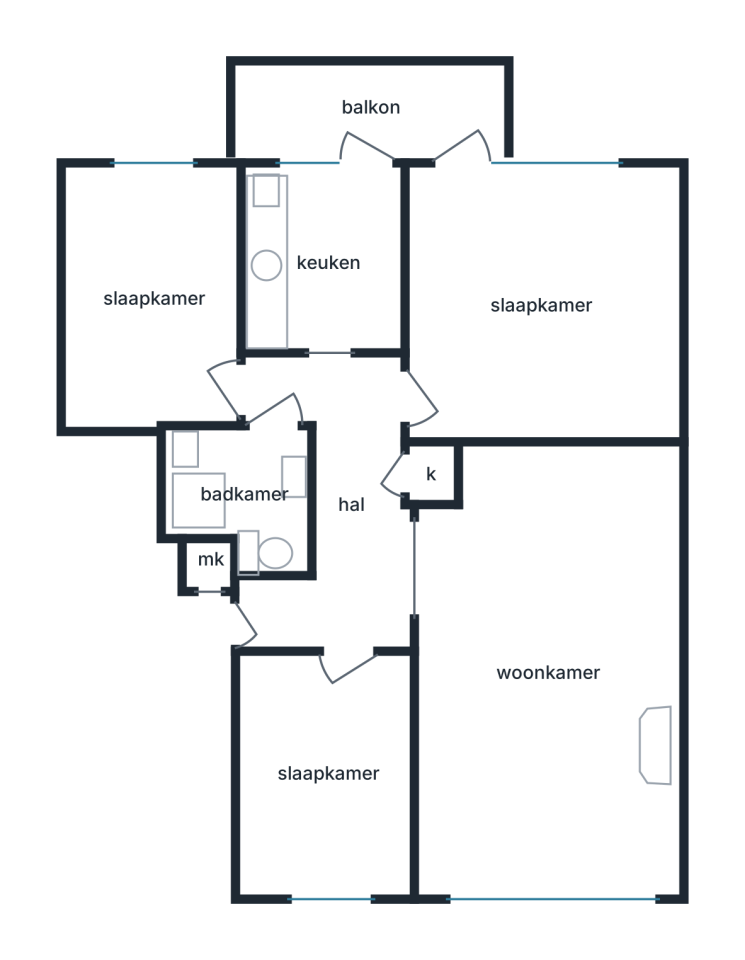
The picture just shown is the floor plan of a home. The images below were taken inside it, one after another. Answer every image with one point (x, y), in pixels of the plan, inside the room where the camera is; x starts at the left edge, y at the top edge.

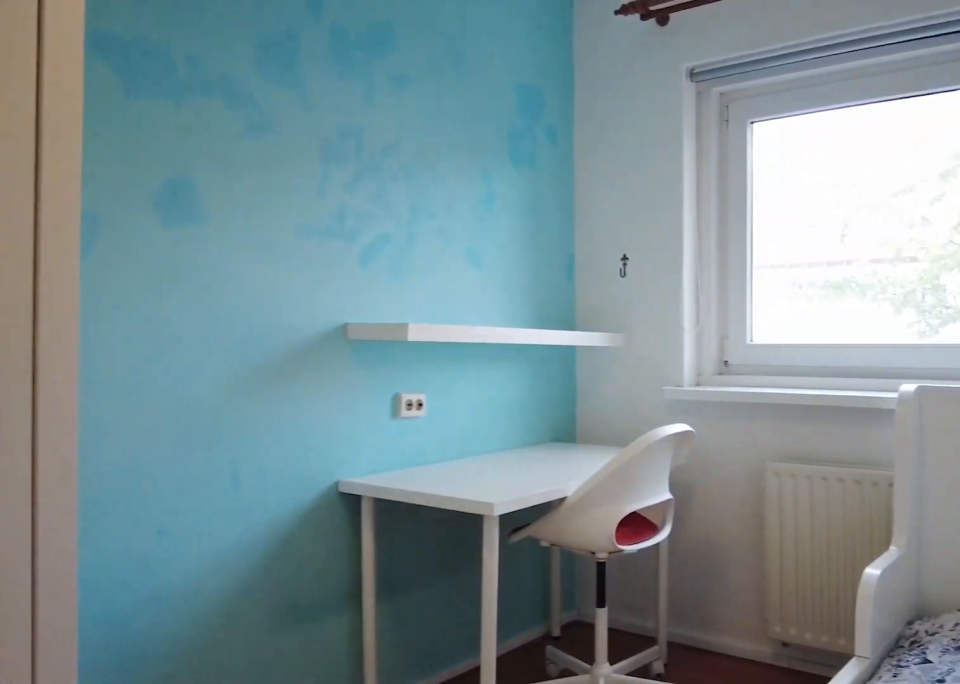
(157, 296)
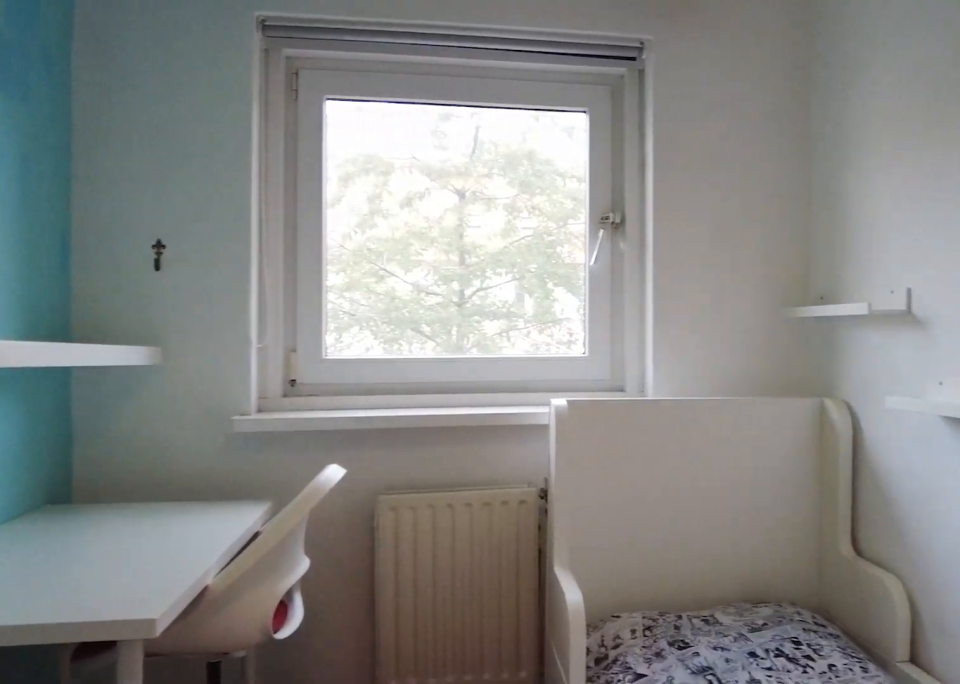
(157, 296)
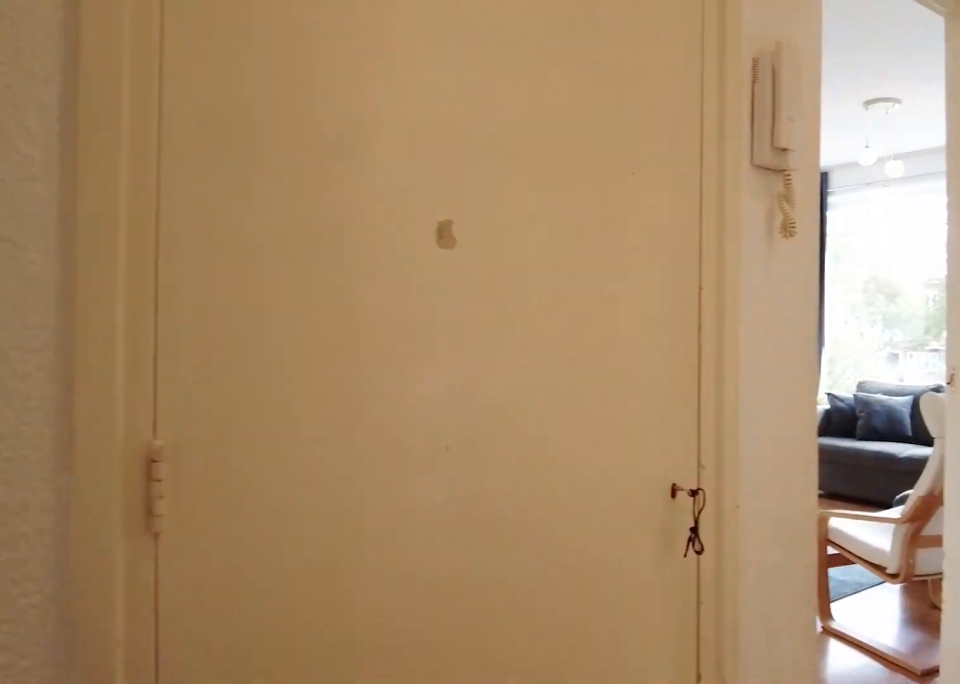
(340, 503)
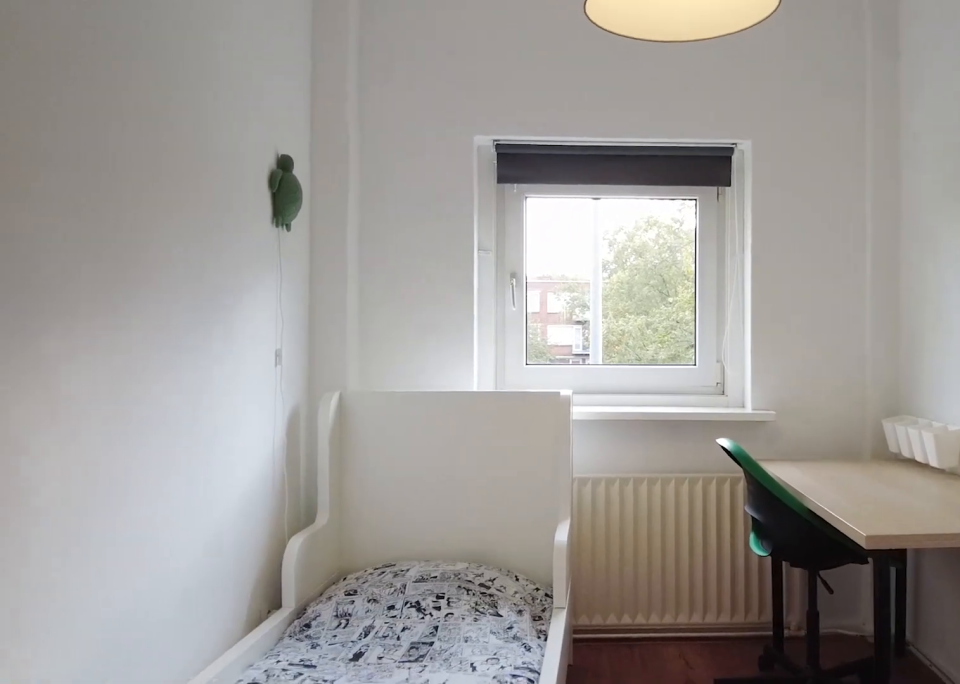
(327, 772)
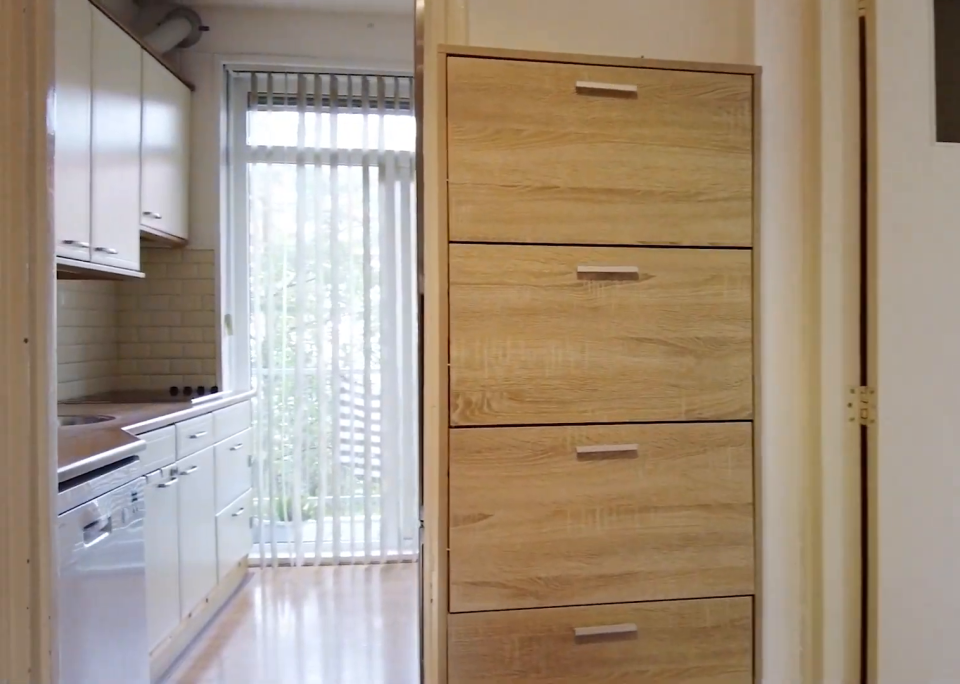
(339, 503)
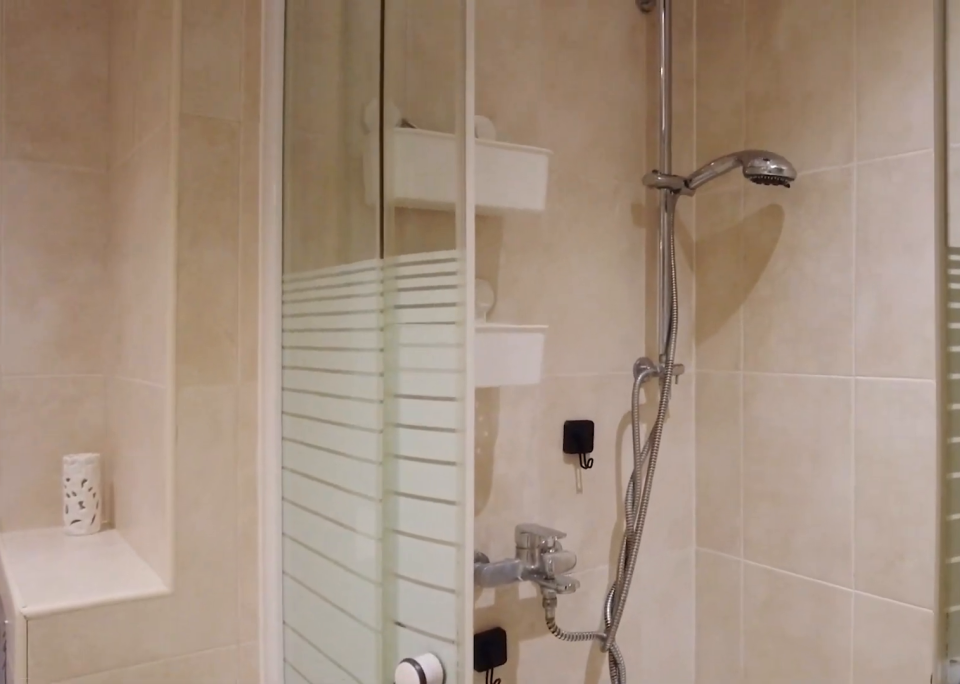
(245, 492)
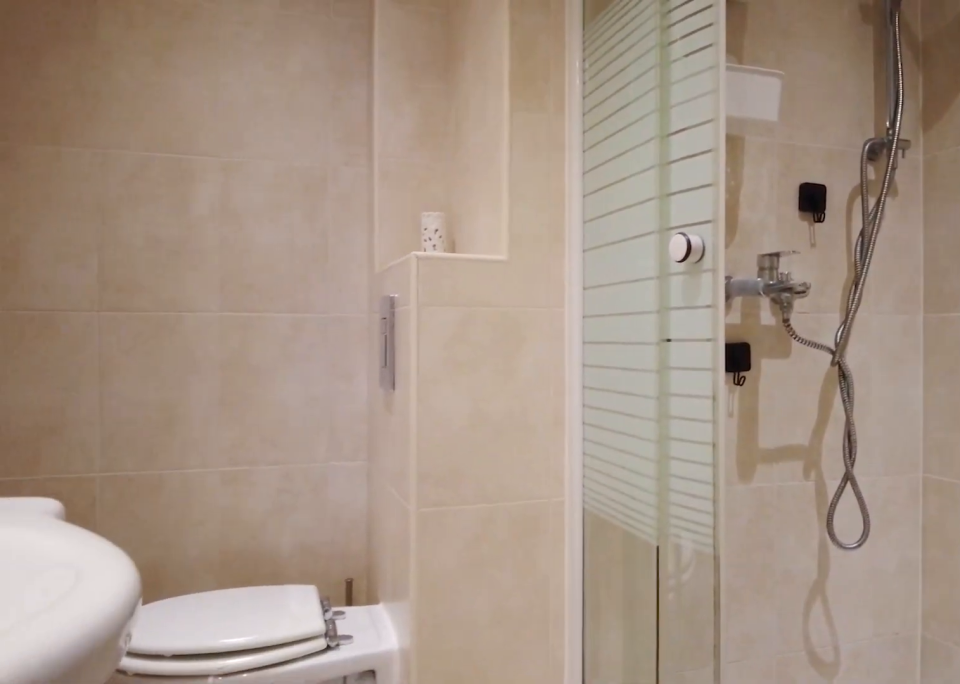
(245, 492)
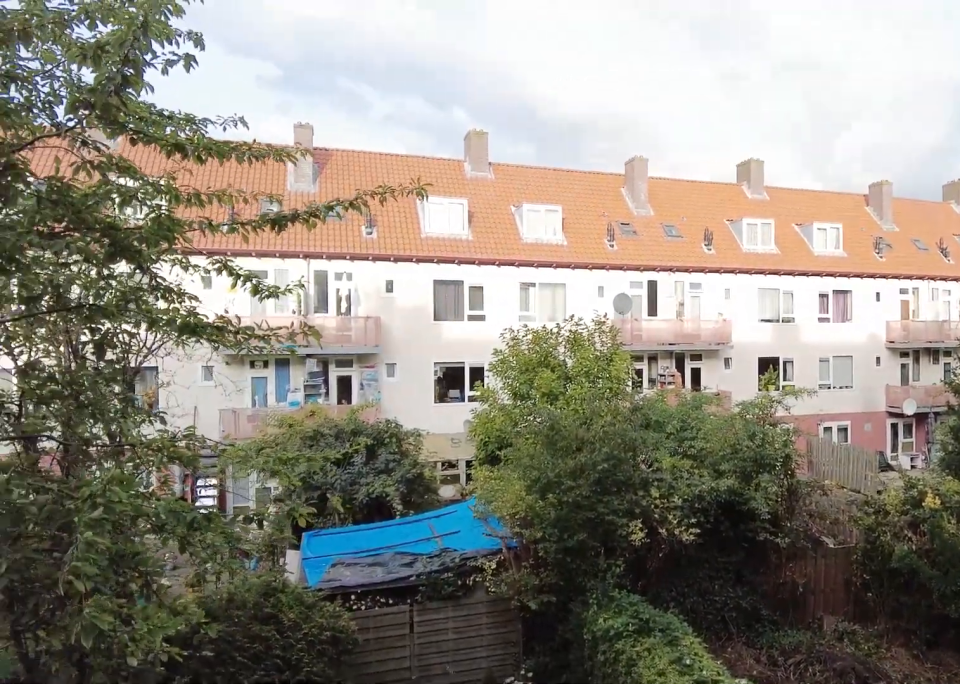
(369, 114)
